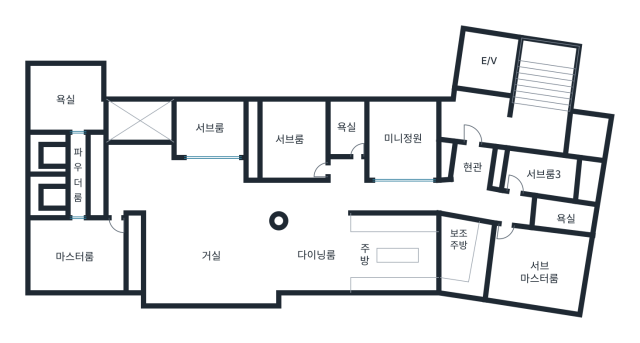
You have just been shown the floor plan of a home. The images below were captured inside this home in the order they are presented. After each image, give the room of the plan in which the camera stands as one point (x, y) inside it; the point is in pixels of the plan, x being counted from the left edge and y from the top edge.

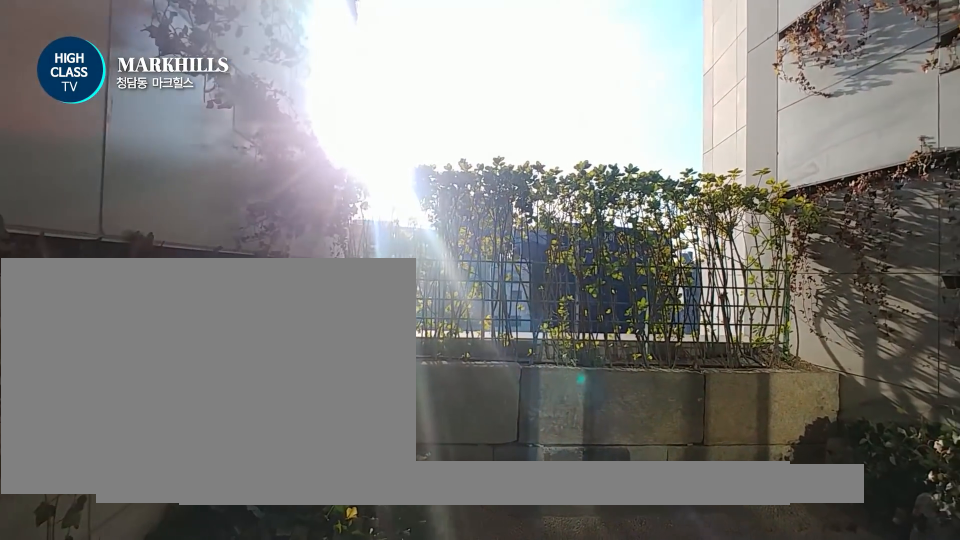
(402, 141)
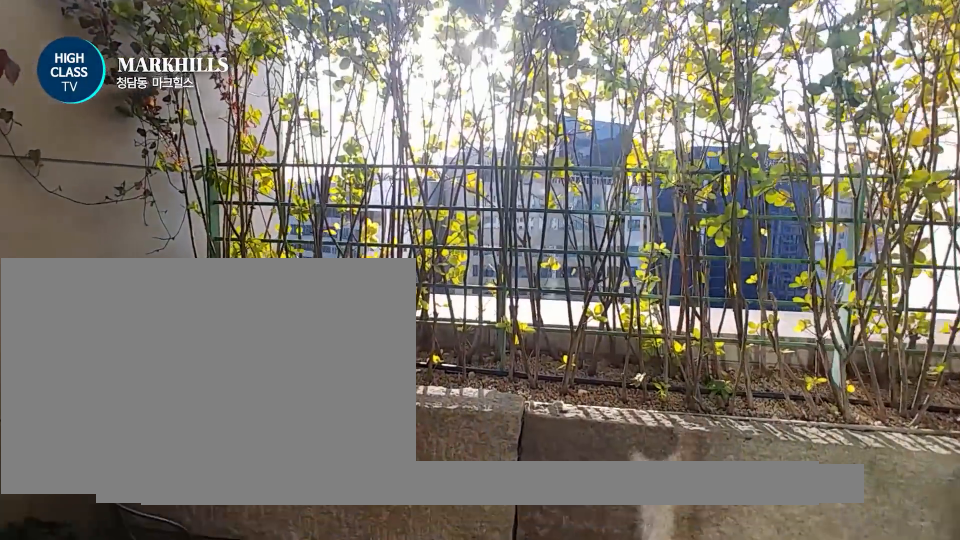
(402, 141)
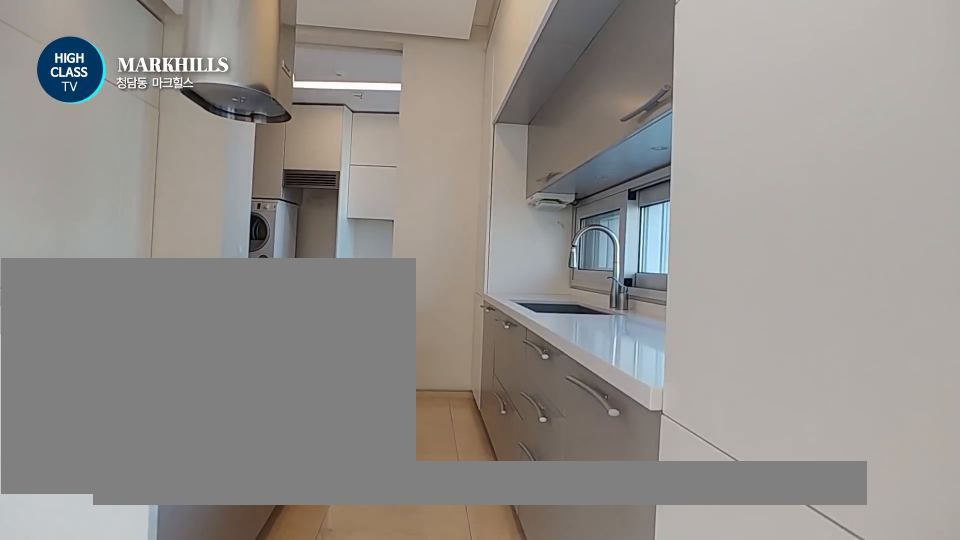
(358, 254)
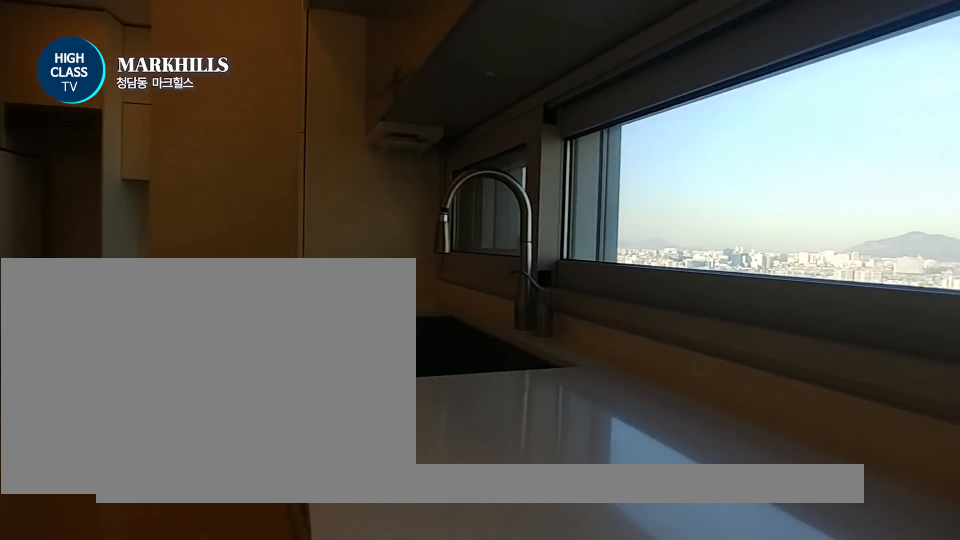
(358, 254)
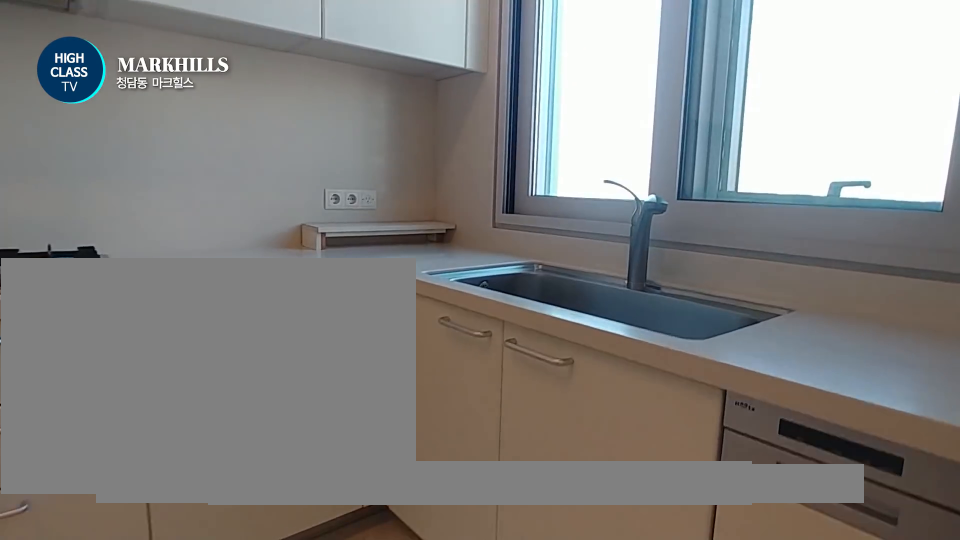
(464, 255)
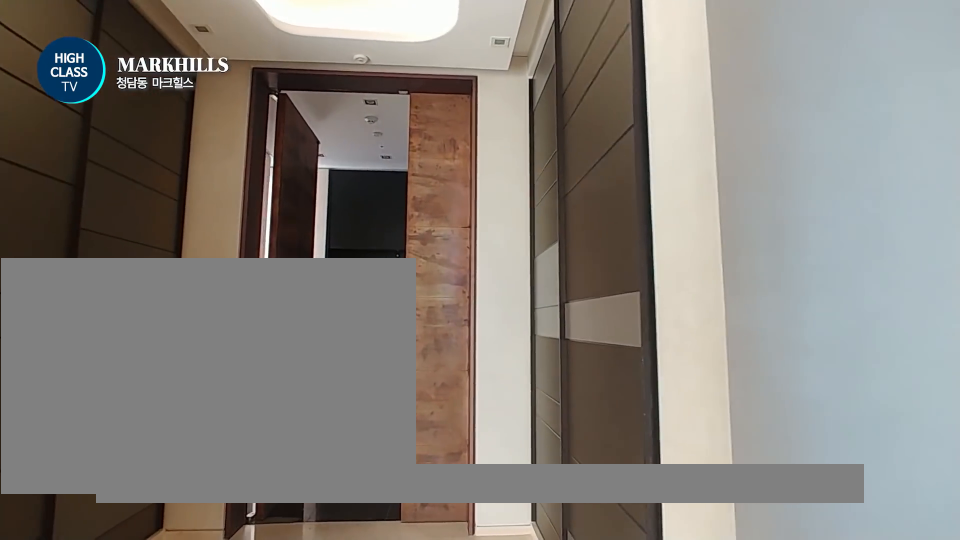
(473, 179)
